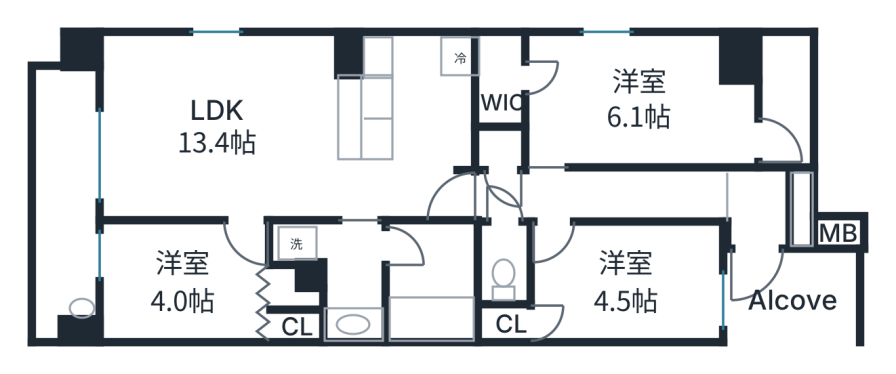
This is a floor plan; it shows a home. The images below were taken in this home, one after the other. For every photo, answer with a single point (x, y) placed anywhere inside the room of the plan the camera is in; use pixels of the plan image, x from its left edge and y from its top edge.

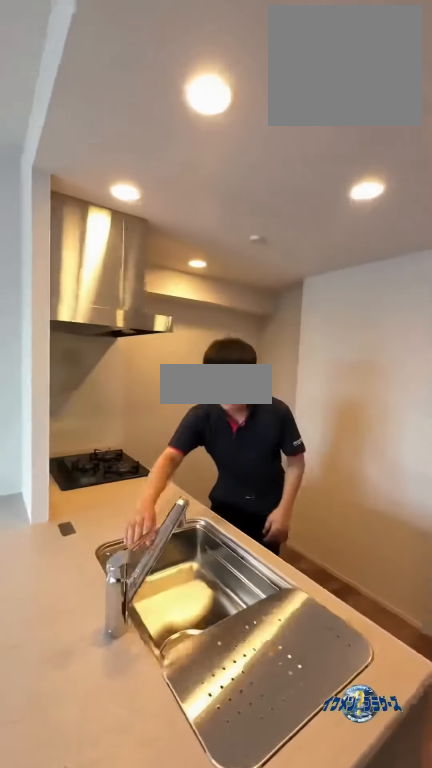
(405, 103)
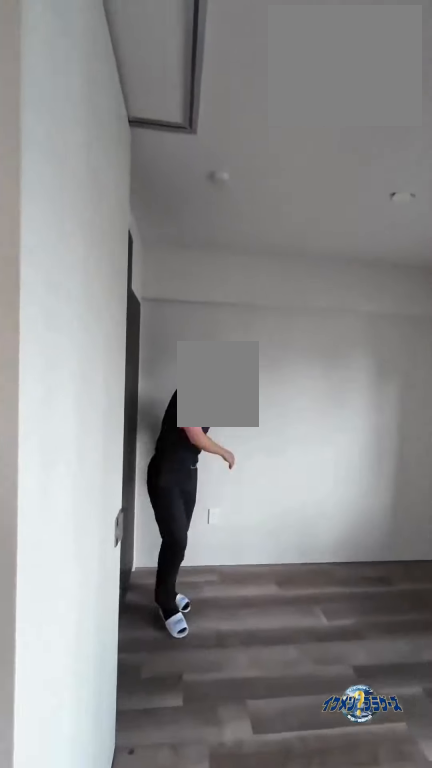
(183, 279)
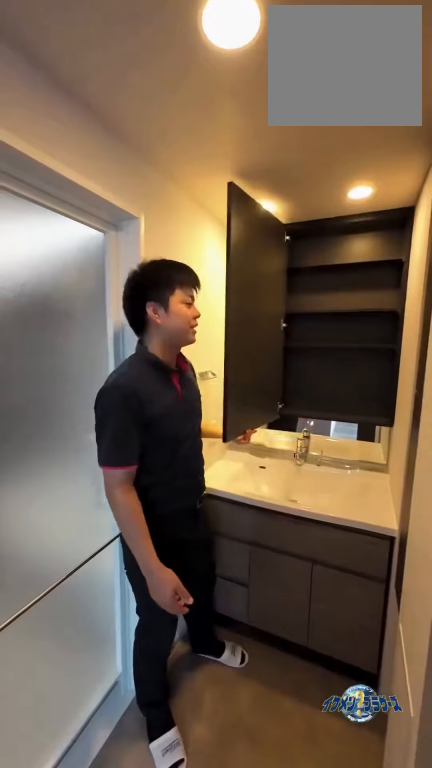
(334, 271)
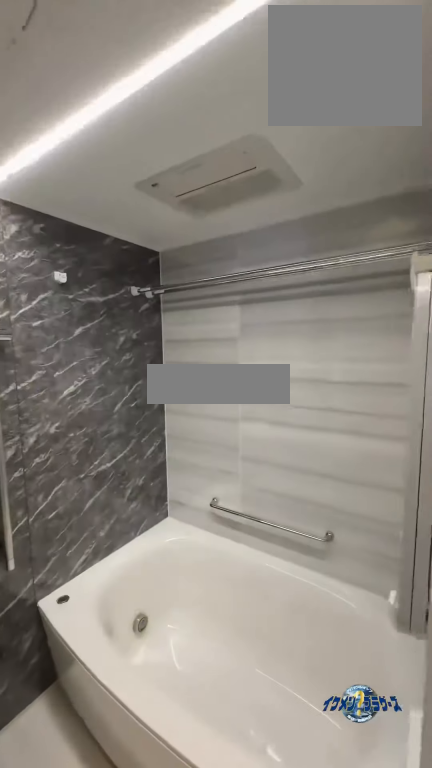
(430, 279)
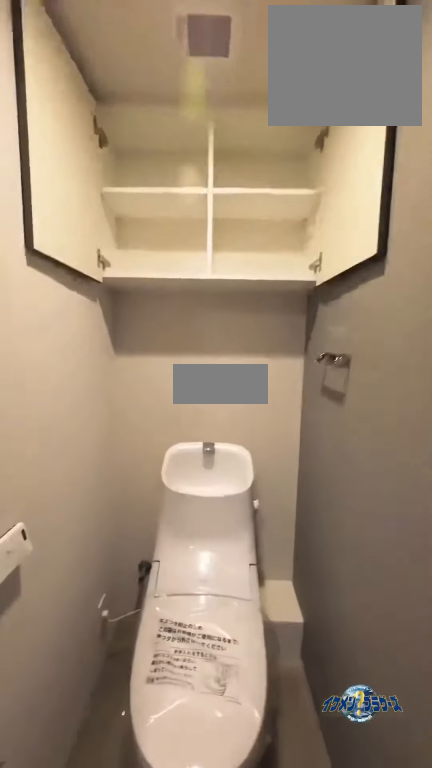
(501, 262)
